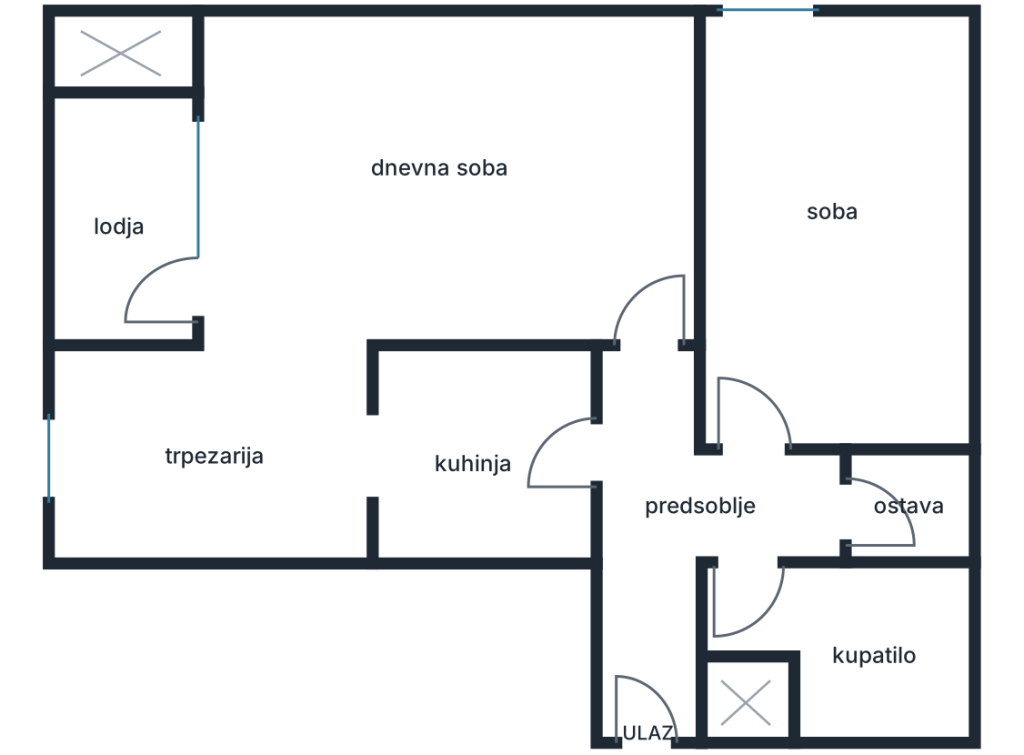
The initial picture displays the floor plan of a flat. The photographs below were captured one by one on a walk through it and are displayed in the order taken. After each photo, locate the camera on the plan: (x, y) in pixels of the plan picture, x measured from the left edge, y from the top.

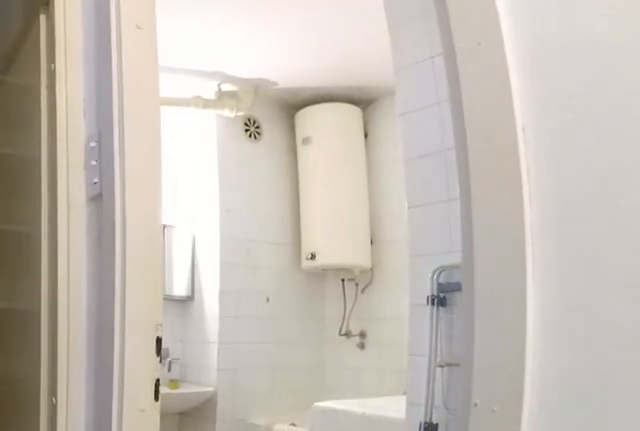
(604, 491)
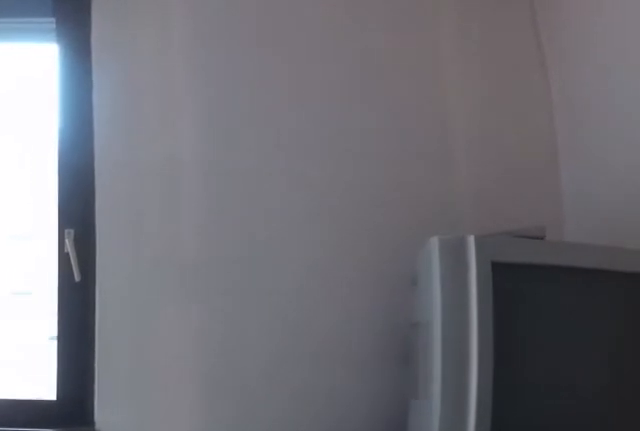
(773, 187)
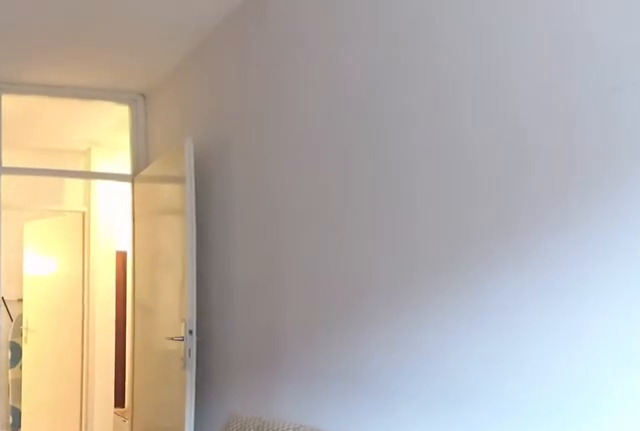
(775, 63)
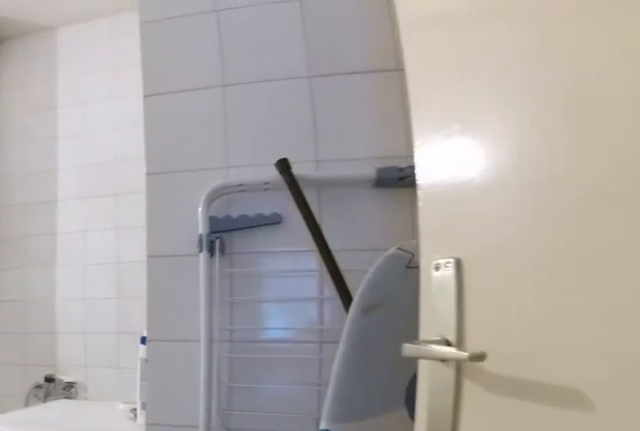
(765, 524)
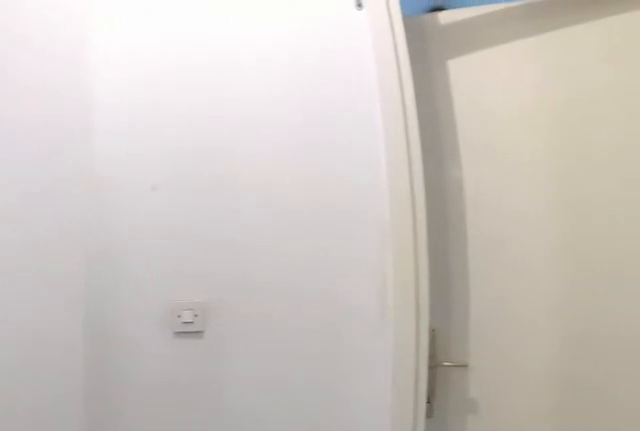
(796, 505)
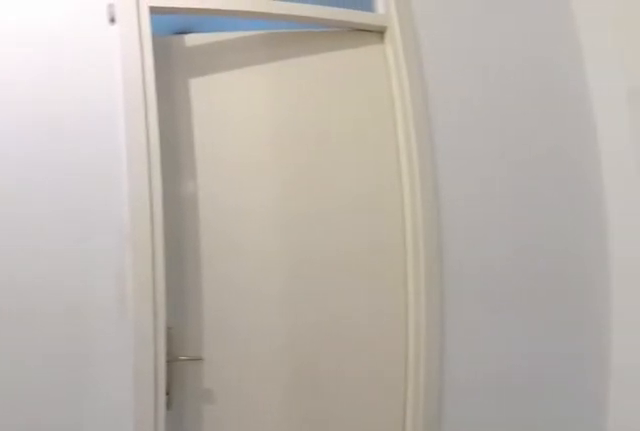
(798, 515)
